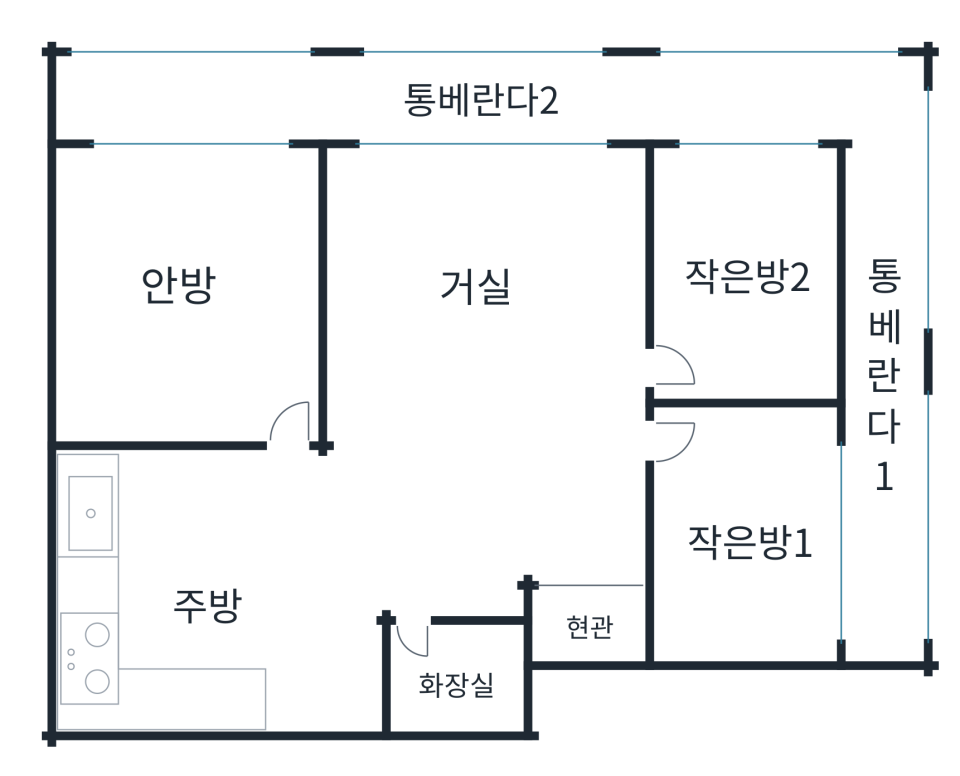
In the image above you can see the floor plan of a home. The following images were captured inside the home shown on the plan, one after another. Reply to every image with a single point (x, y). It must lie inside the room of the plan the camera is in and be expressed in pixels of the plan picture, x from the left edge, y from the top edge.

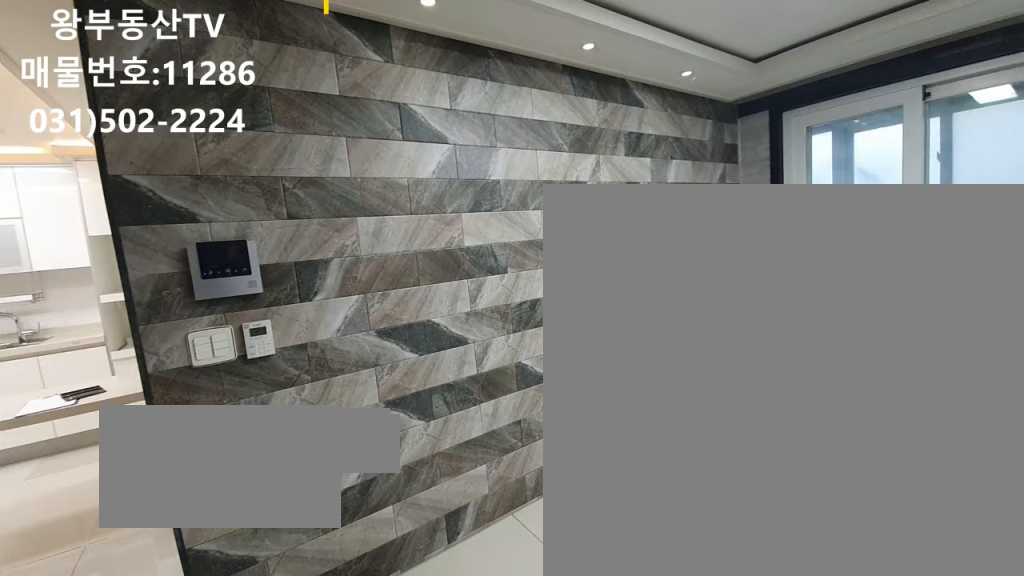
(476, 283)
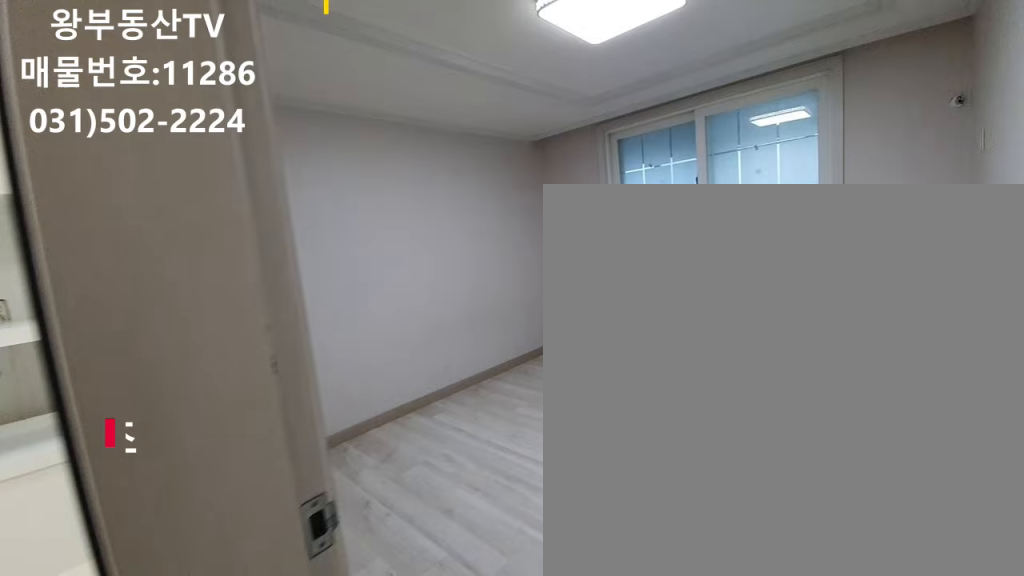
(175, 284)
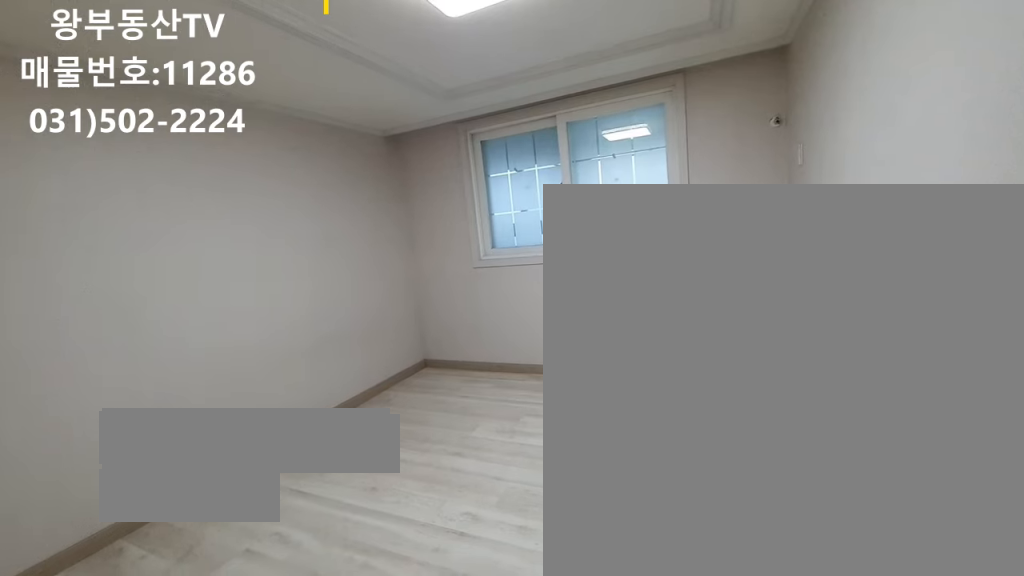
(175, 284)
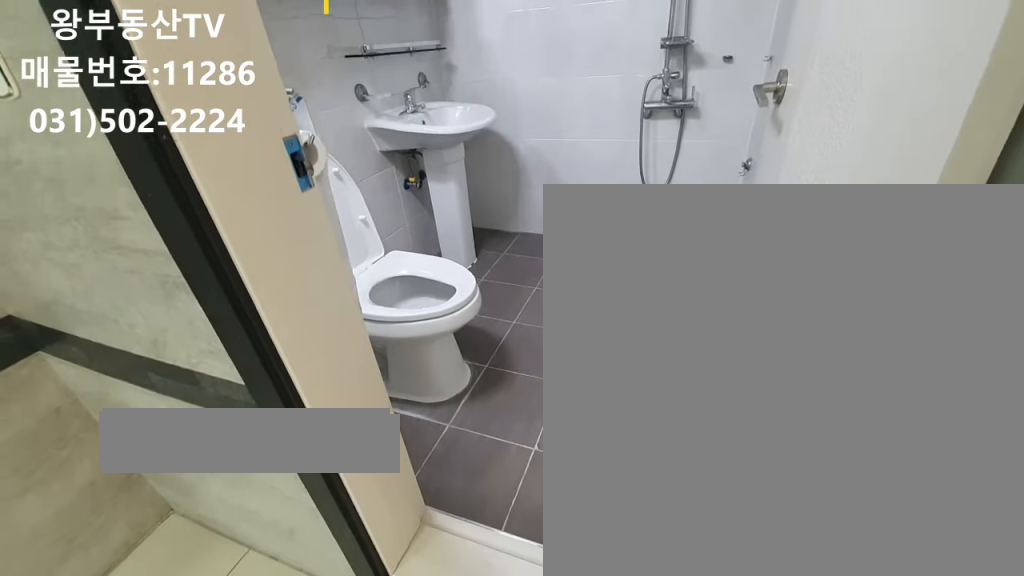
(463, 668)
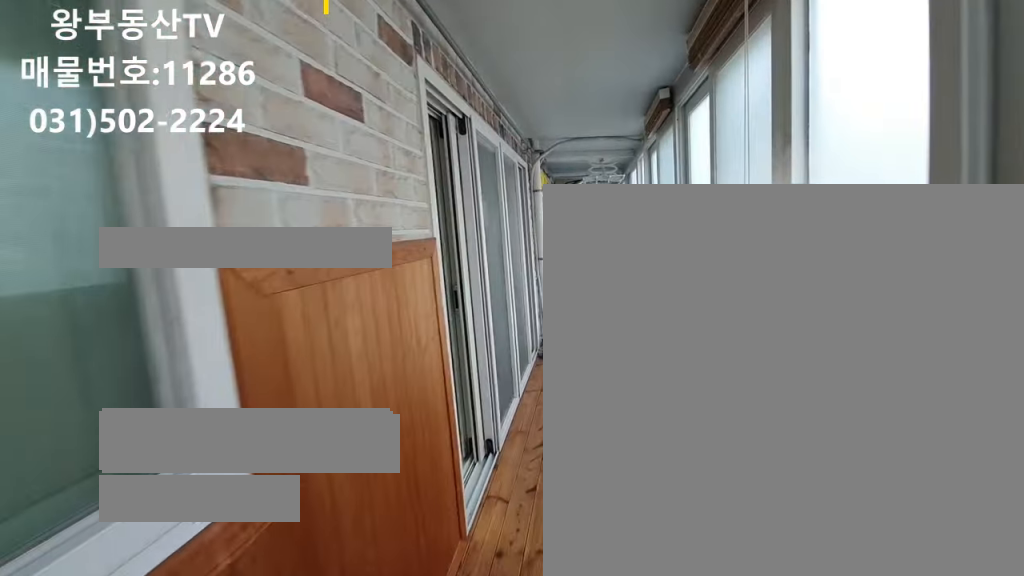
(483, 103)
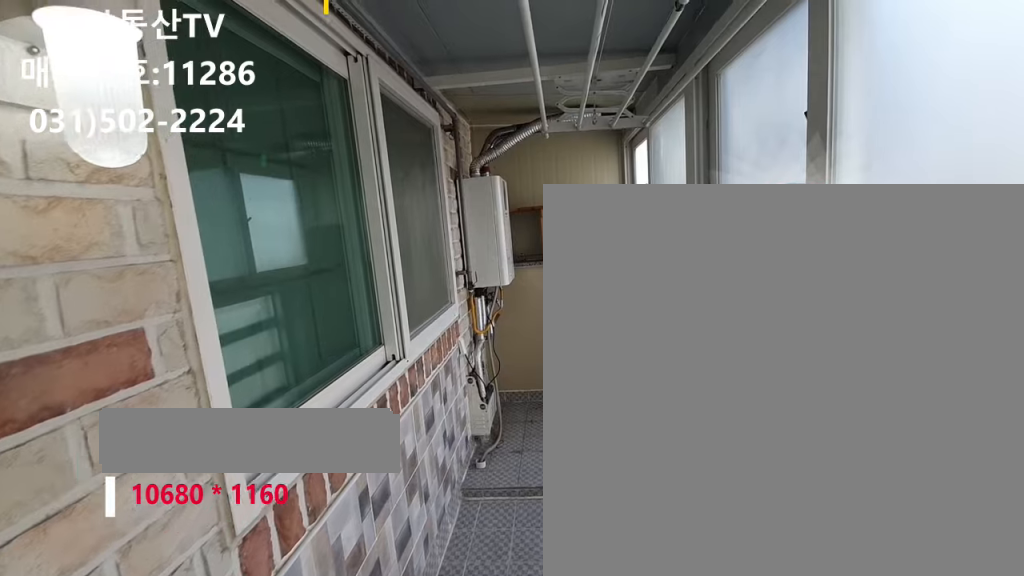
(483, 103)
